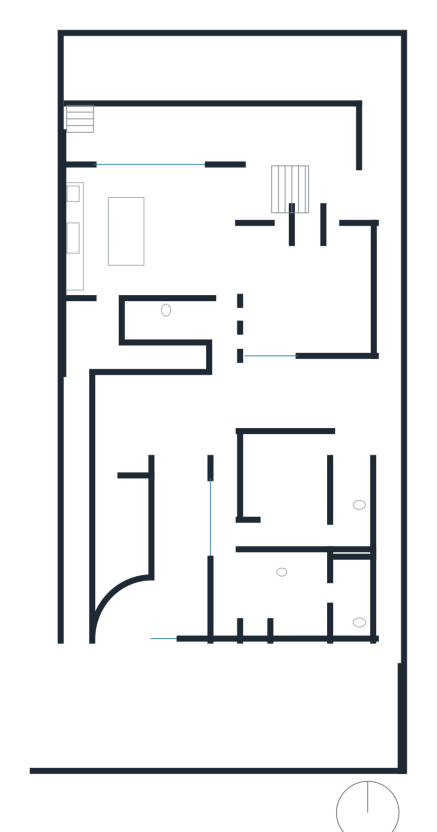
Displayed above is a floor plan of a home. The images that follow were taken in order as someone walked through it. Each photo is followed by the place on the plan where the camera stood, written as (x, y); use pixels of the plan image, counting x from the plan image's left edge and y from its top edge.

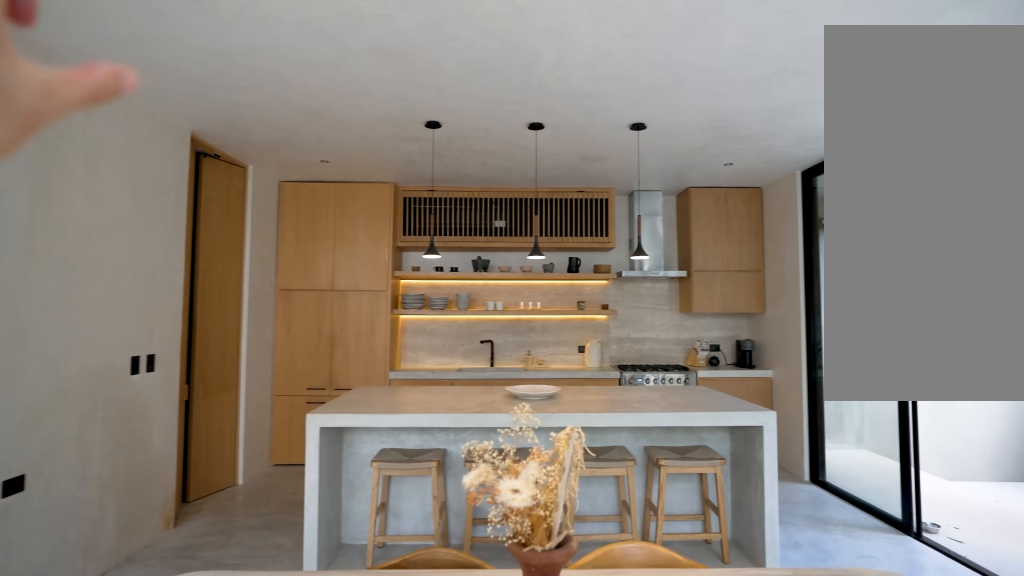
(255, 303)
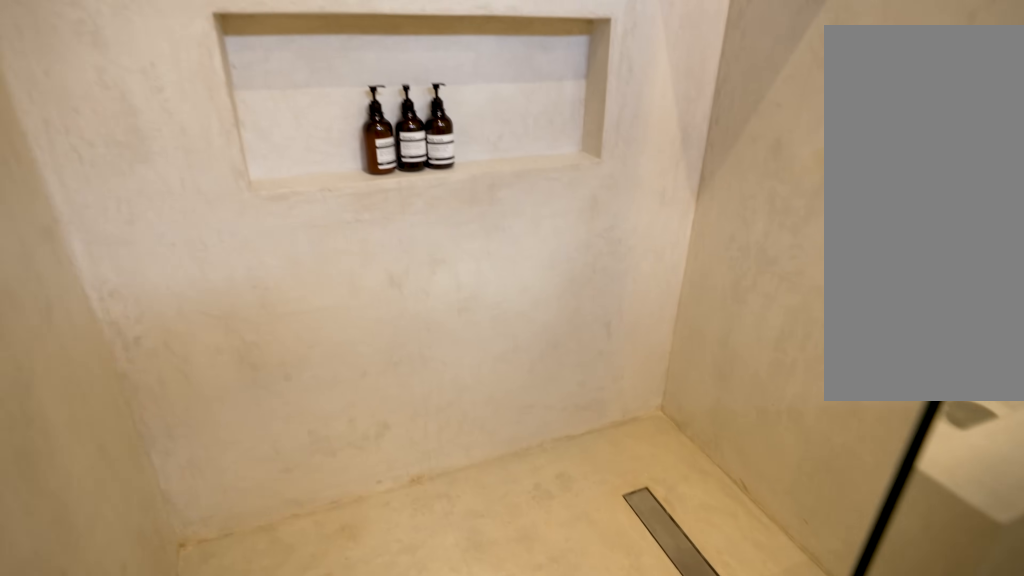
(342, 612)
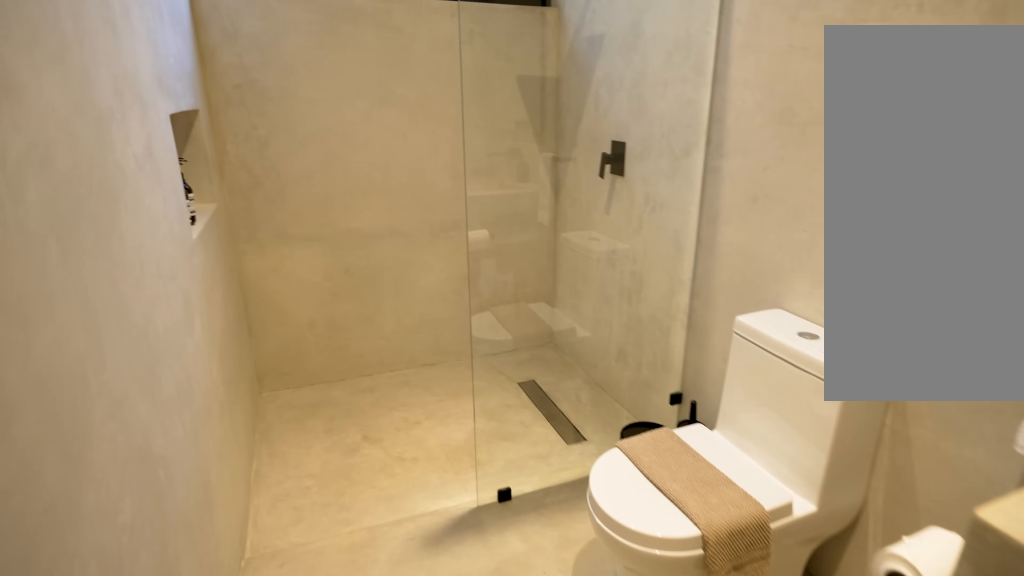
(325, 535)
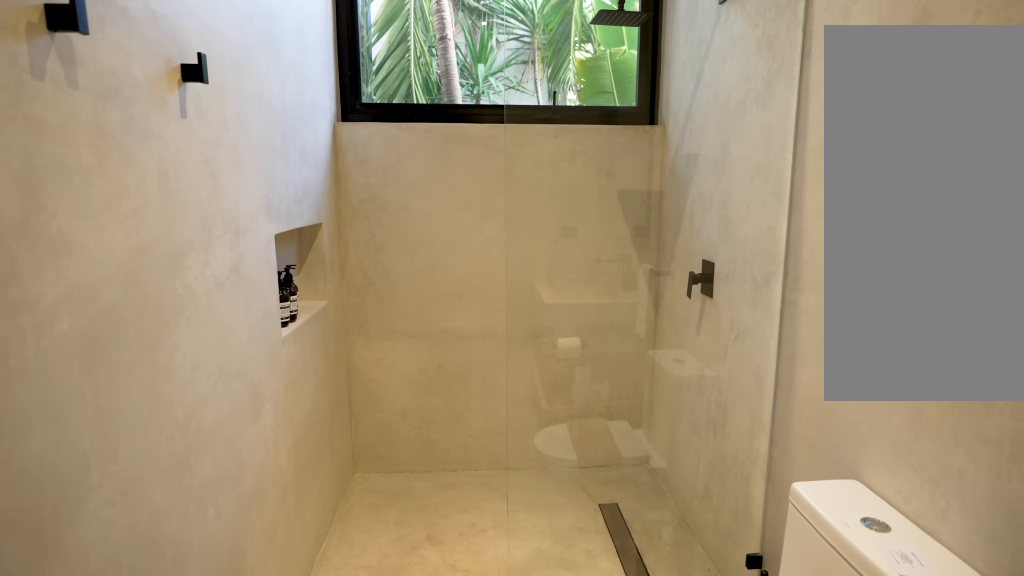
(345, 530)
